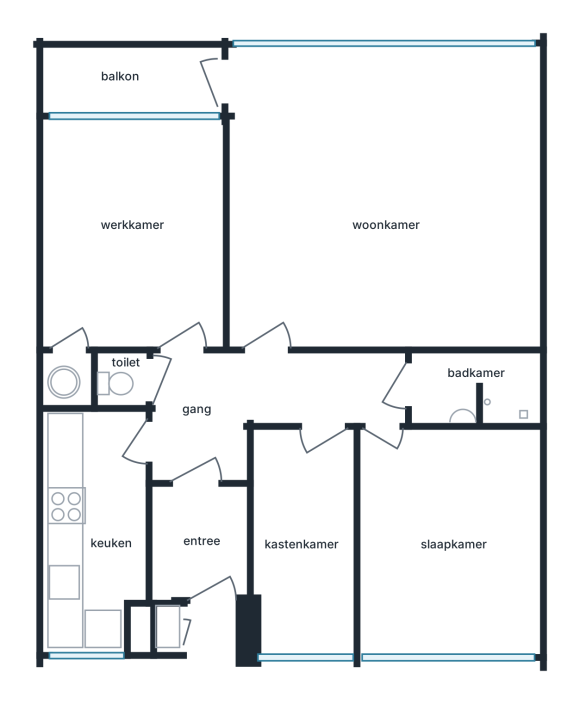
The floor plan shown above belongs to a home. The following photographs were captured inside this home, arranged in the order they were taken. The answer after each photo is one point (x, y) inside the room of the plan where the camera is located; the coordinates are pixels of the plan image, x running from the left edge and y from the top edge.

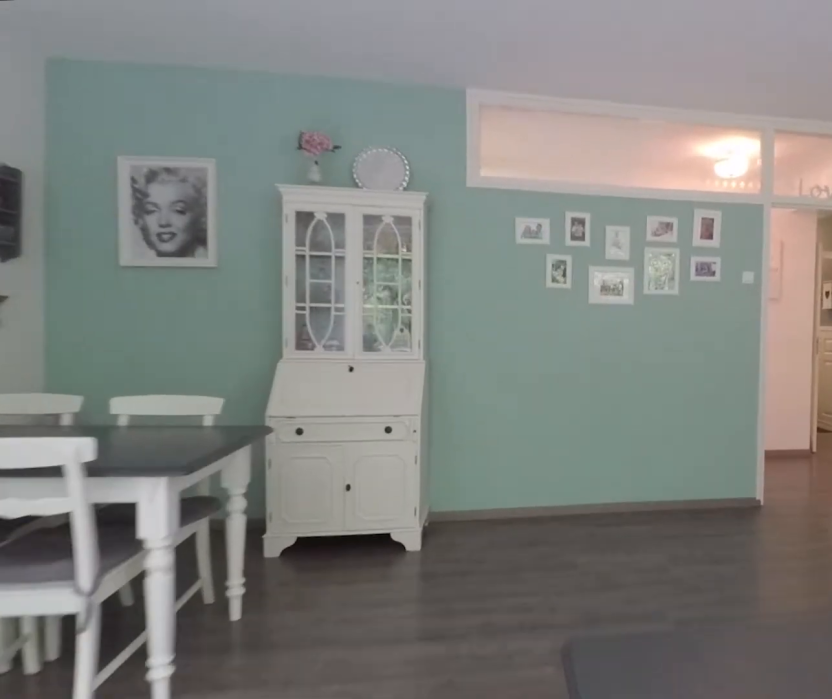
(383, 199)
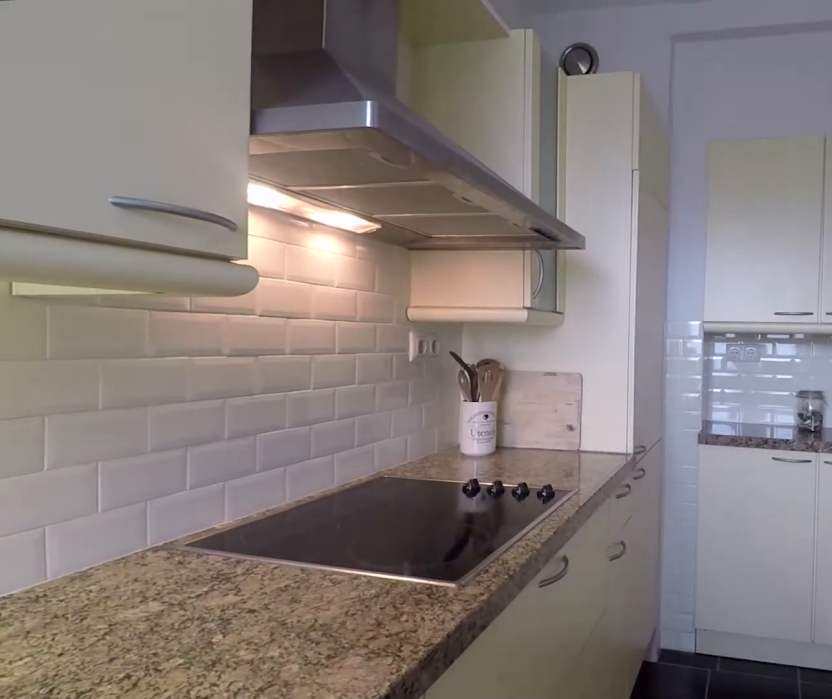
(94, 527)
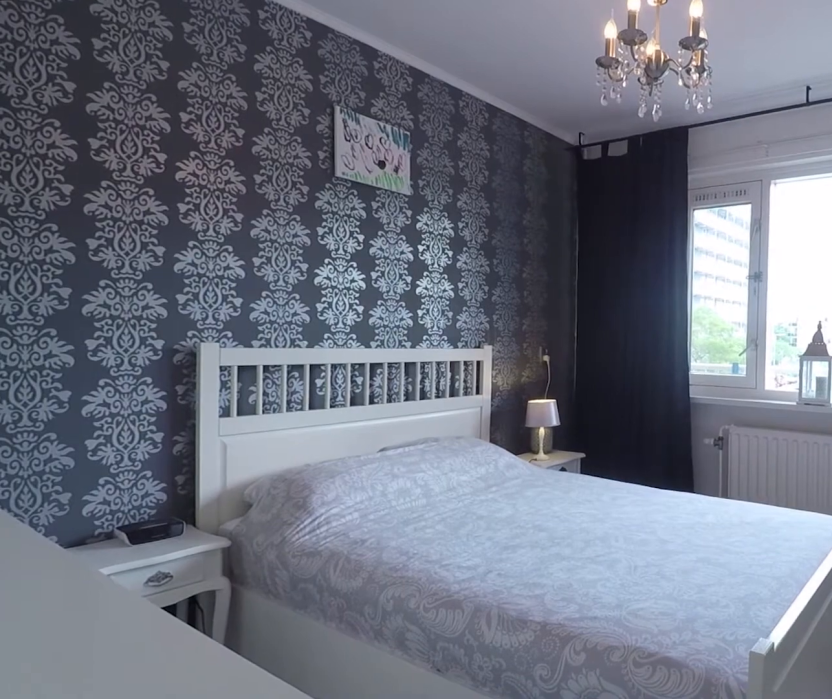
(448, 541)
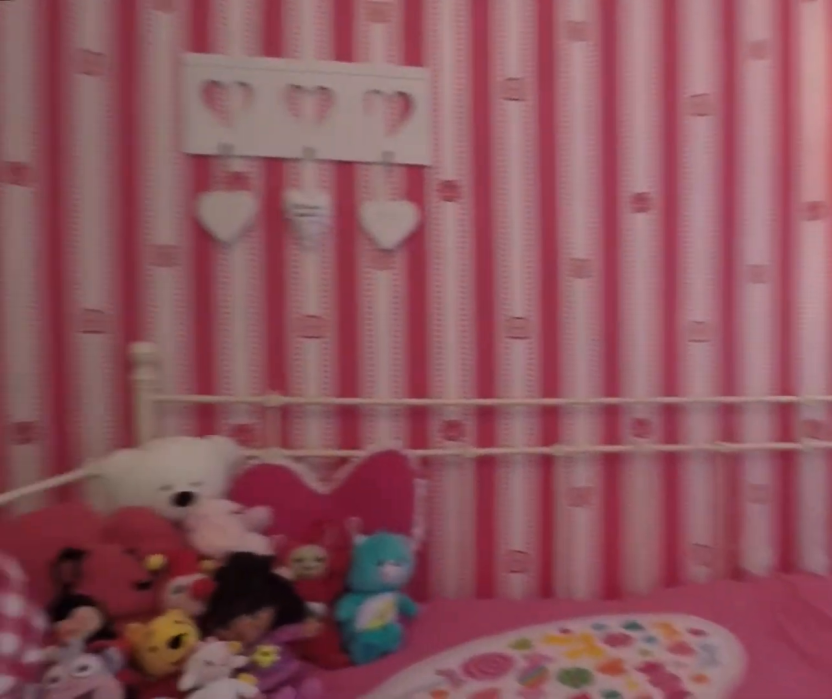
(135, 238)
